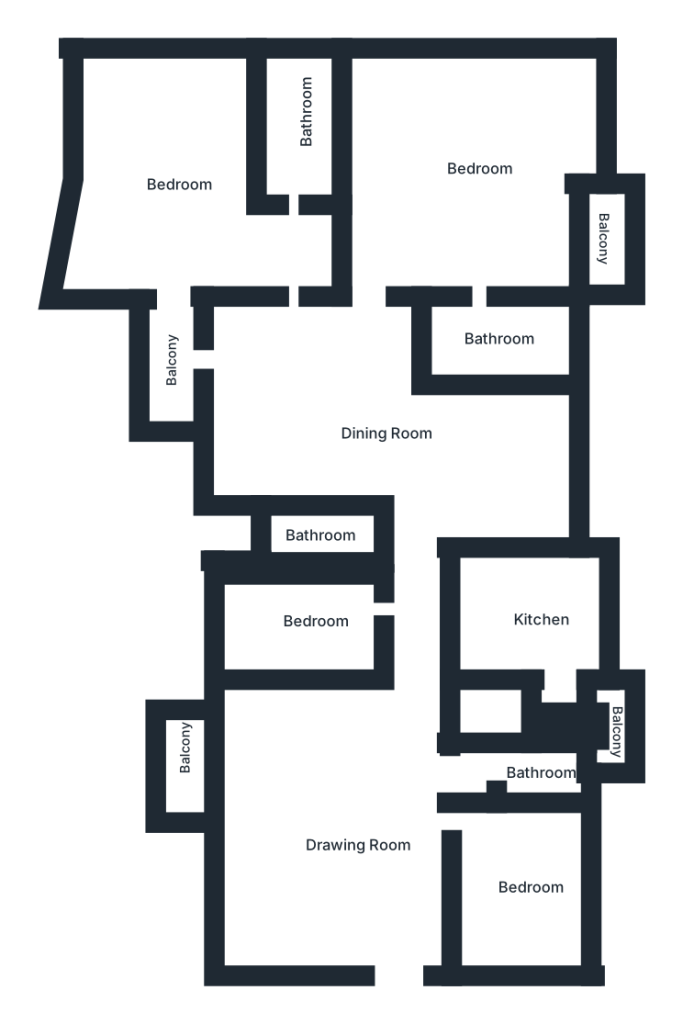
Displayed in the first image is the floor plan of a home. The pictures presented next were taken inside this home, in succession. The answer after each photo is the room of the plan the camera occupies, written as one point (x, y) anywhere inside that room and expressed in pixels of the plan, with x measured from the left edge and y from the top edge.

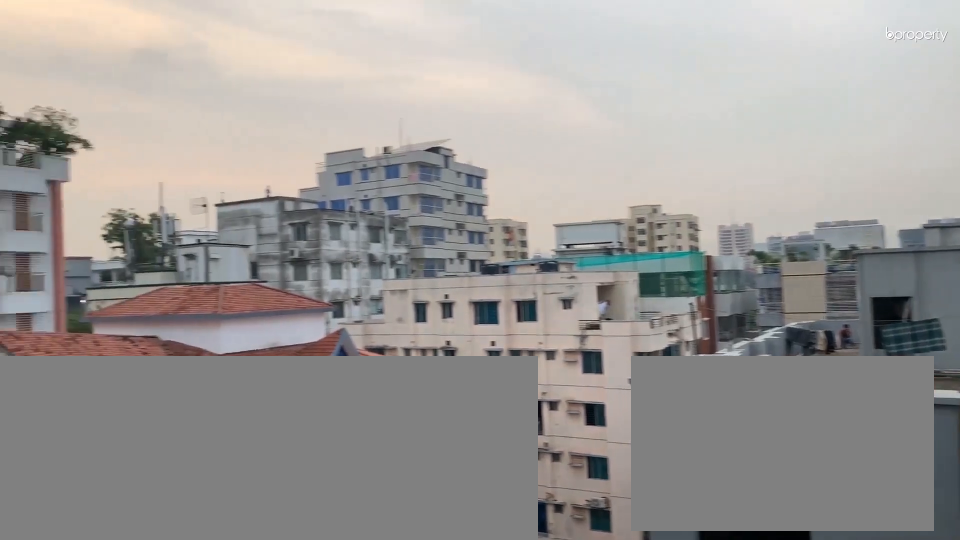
(172, 353)
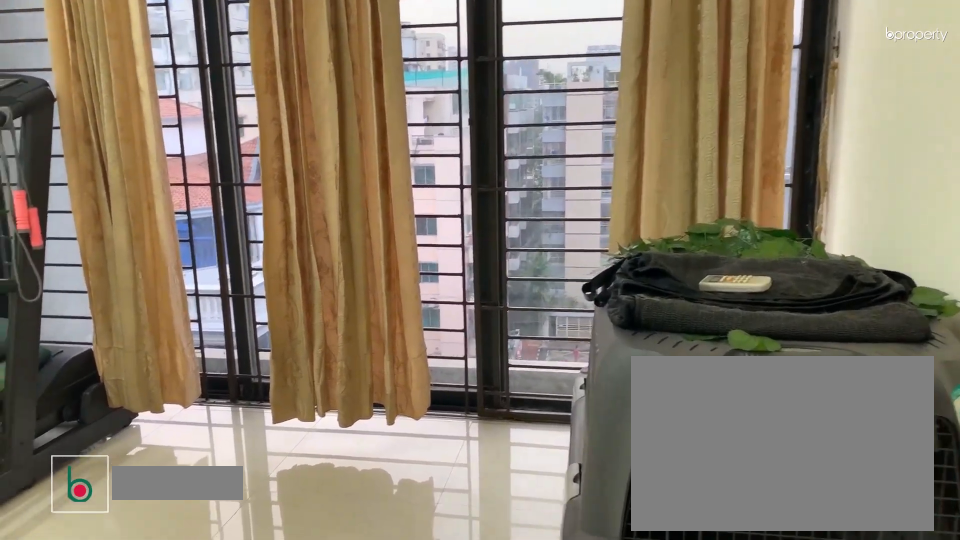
(322, 629)
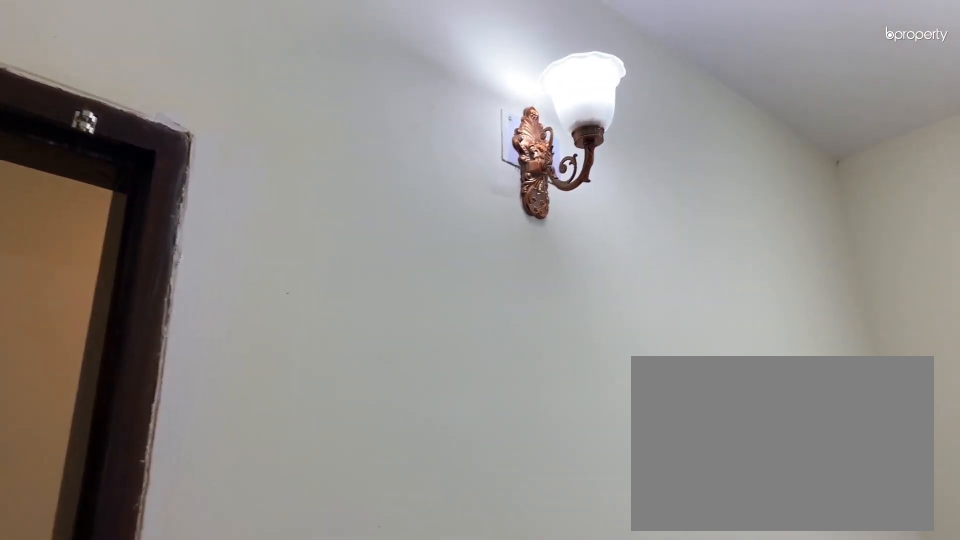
(323, 628)
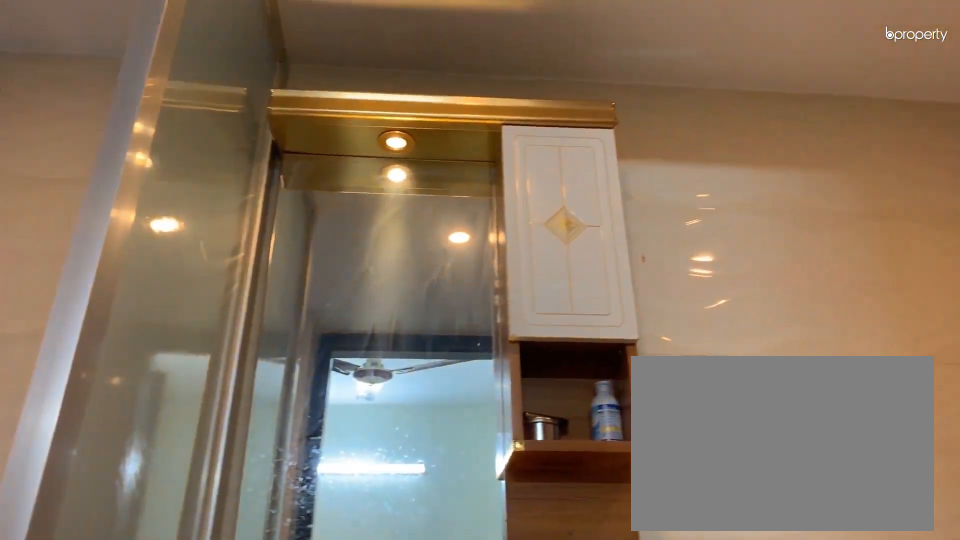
(315, 526)
